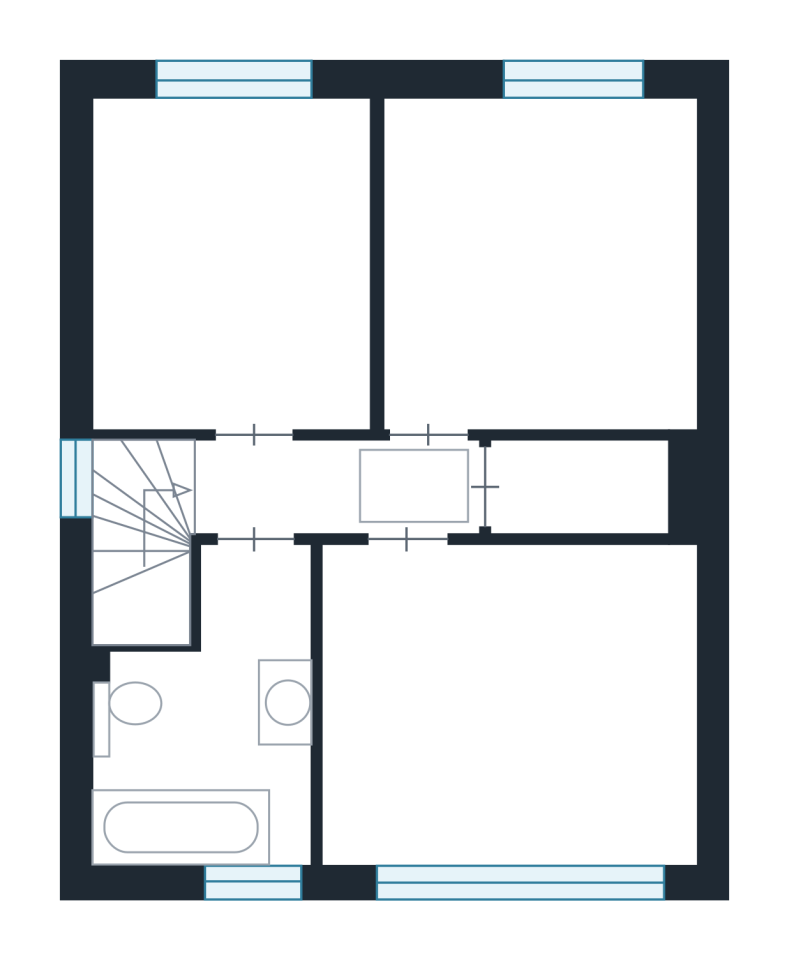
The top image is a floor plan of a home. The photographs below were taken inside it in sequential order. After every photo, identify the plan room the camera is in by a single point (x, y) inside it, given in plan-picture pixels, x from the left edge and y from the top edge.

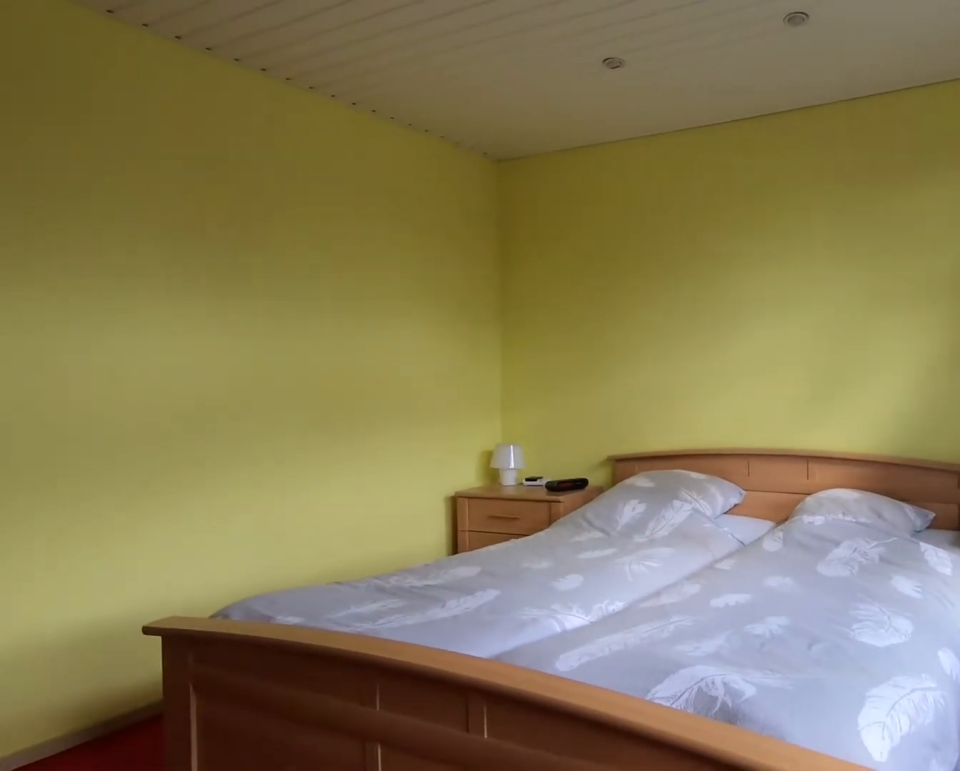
(533, 865)
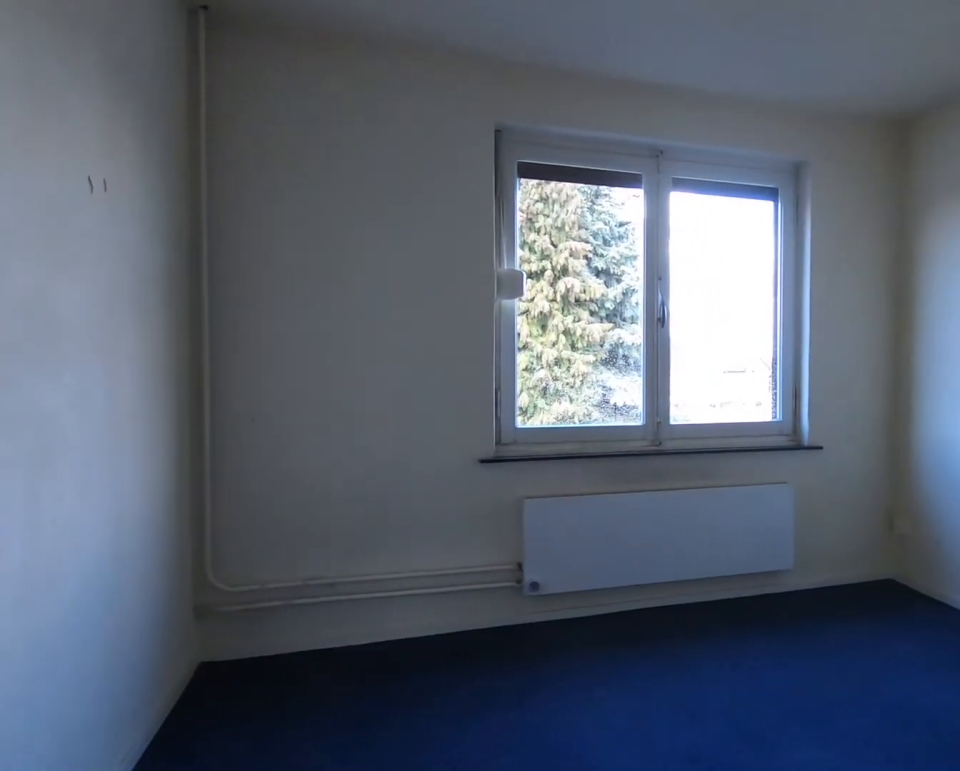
(584, 426)
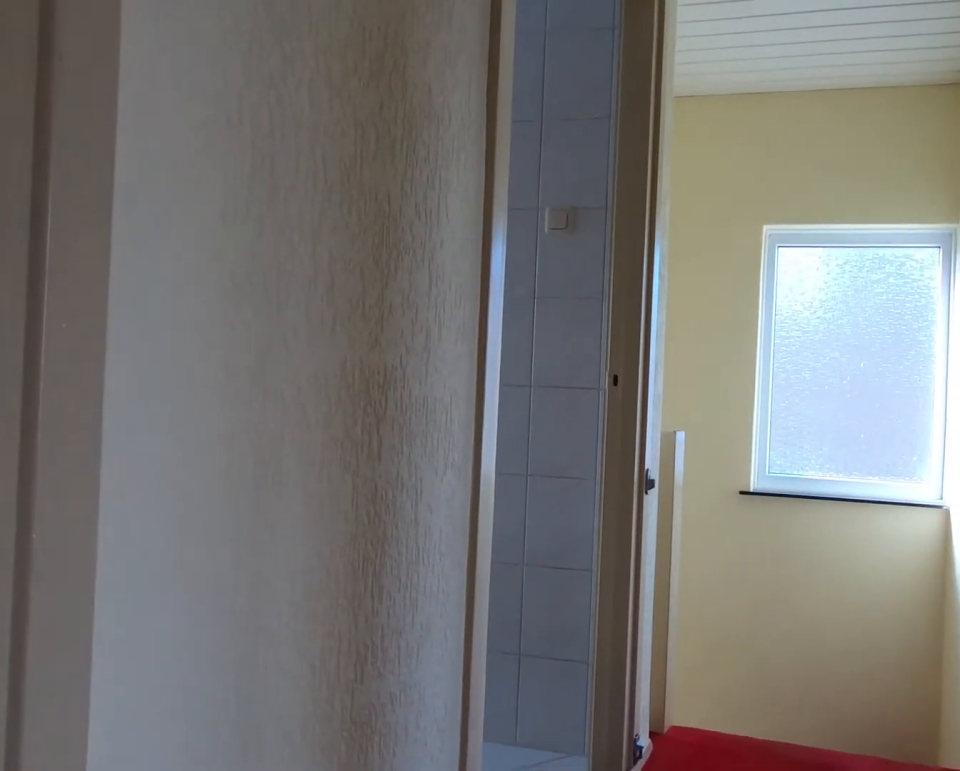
(337, 487)
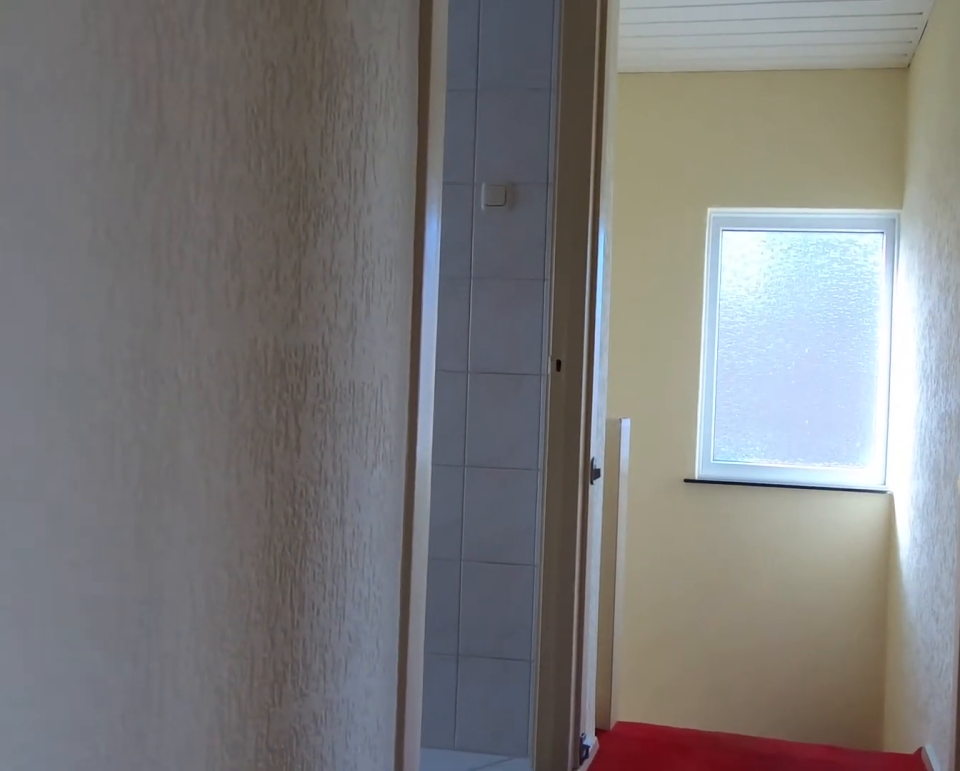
(337, 487)
